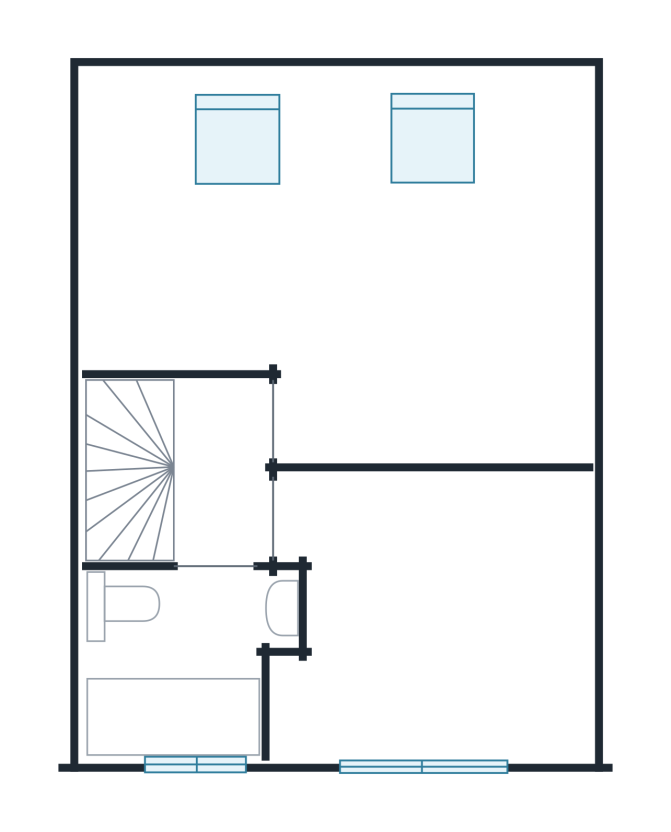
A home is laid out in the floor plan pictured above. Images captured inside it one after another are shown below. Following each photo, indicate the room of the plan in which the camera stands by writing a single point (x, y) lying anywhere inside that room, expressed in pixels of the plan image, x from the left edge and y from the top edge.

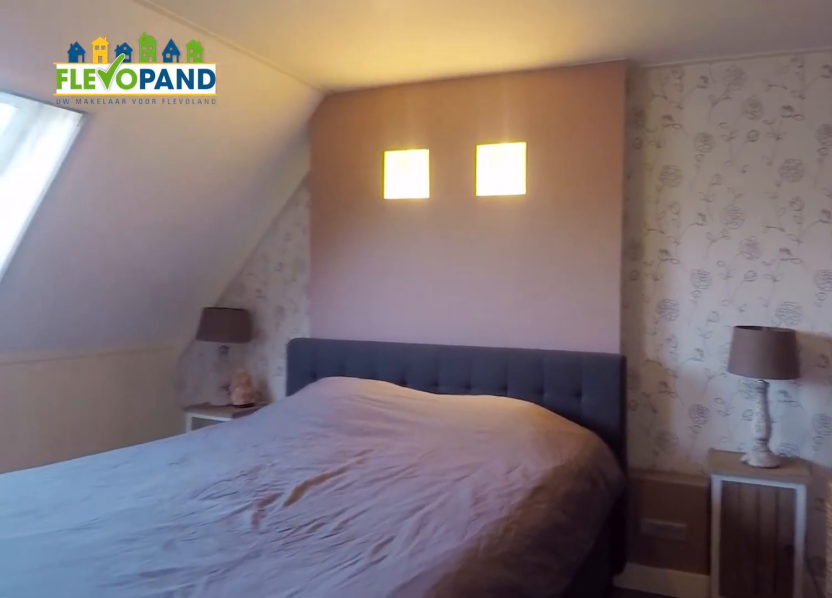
(322, 224)
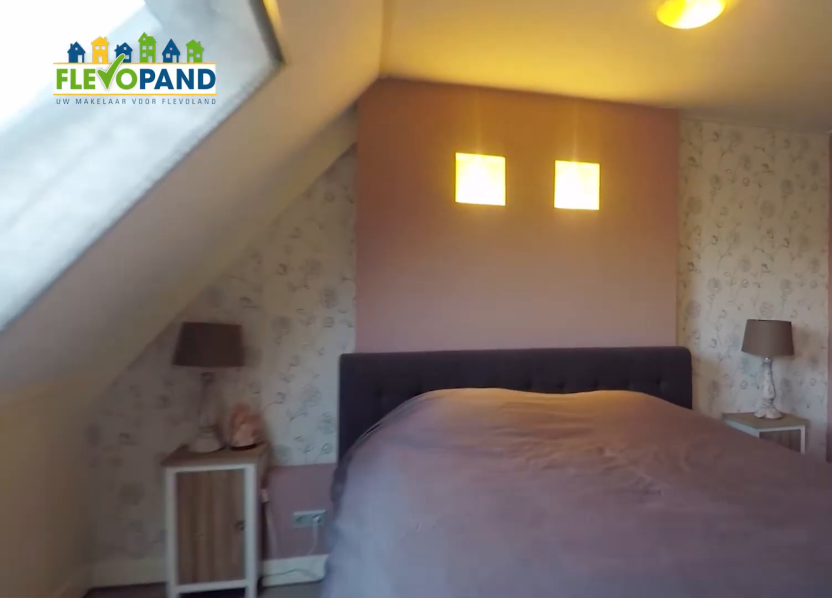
(322, 224)
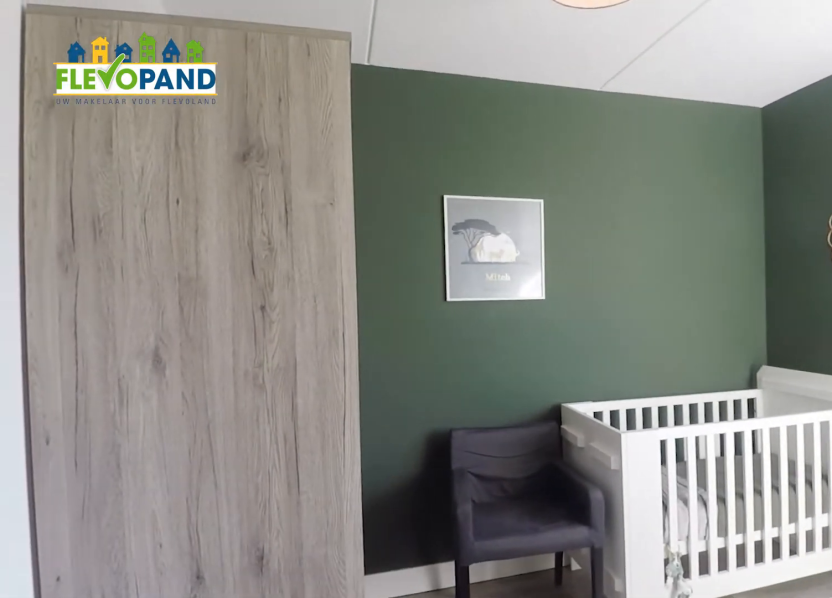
(435, 616)
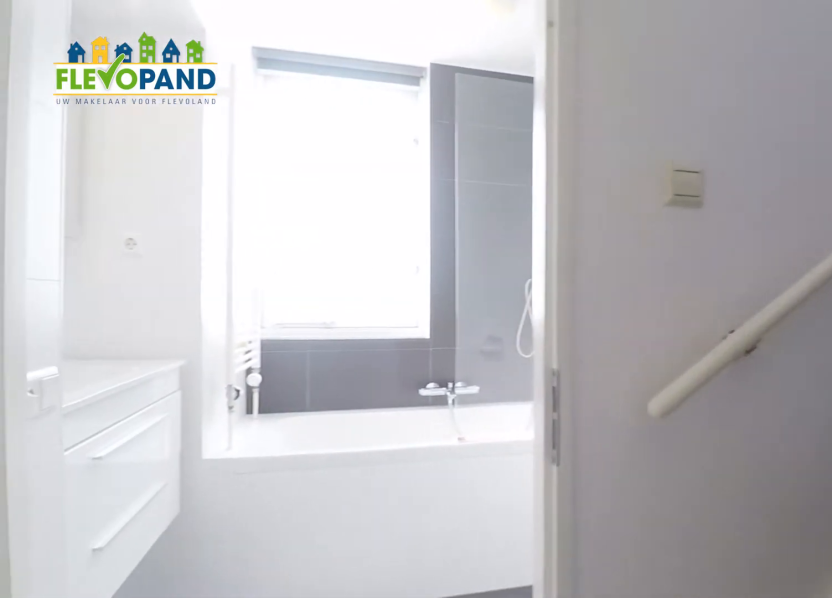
(219, 469)
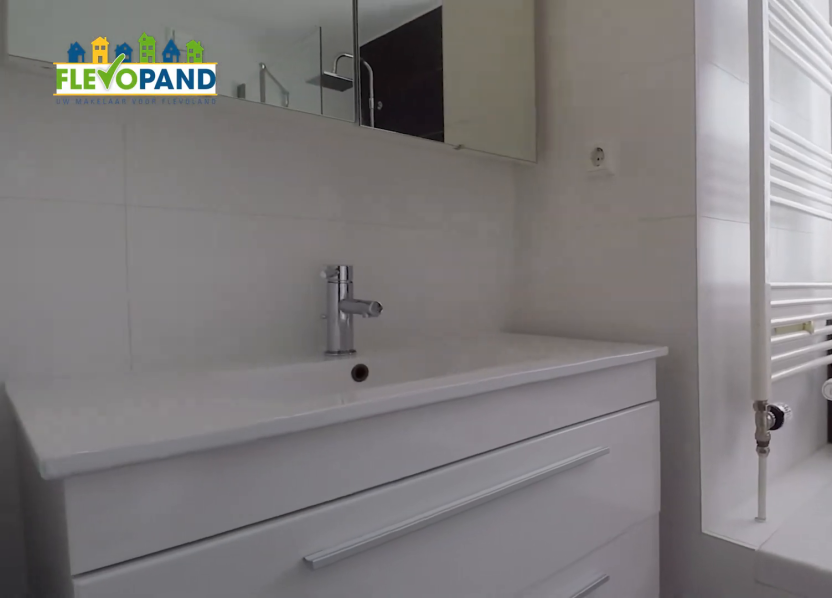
(174, 715)
